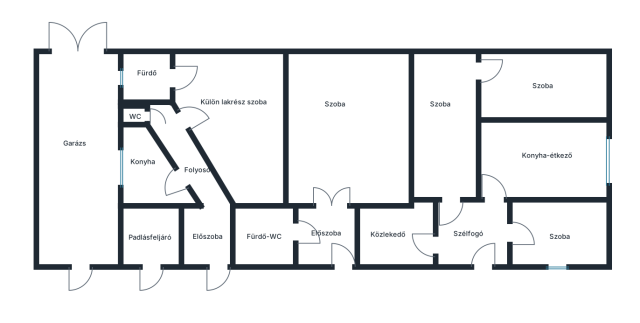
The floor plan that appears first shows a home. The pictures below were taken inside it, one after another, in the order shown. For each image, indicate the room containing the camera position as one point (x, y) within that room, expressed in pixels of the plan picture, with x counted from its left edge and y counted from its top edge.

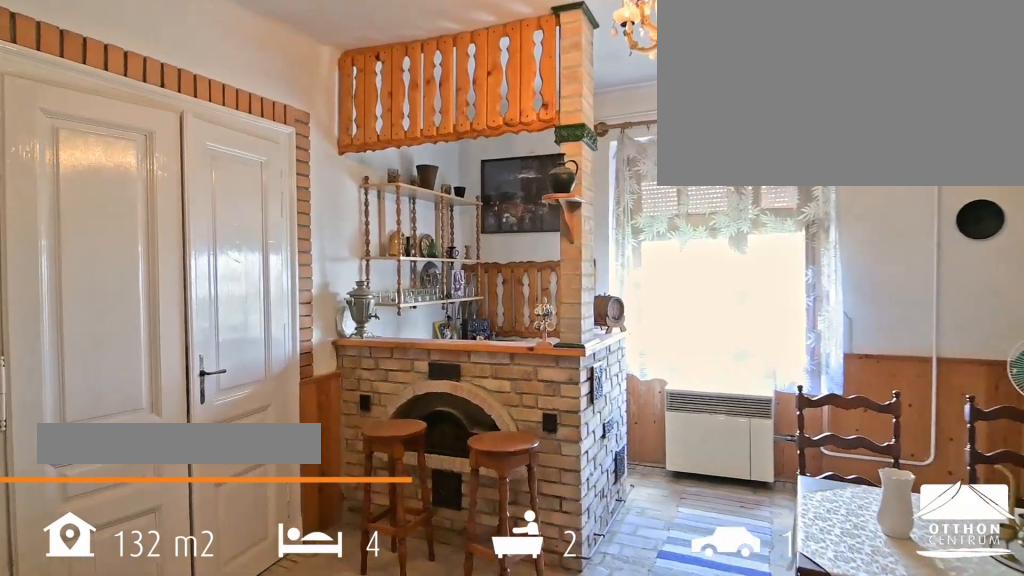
(343, 146)
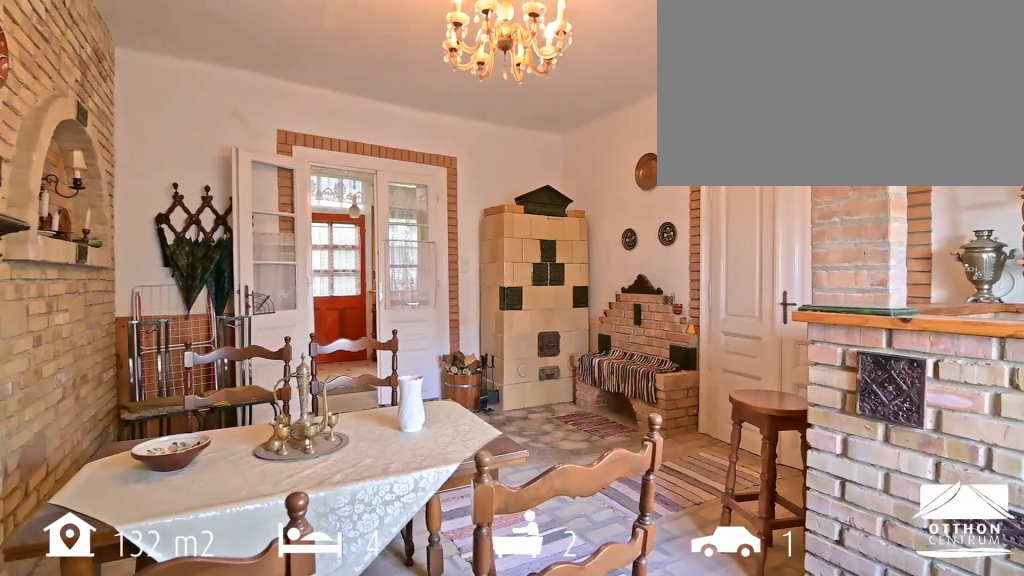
(343, 146)
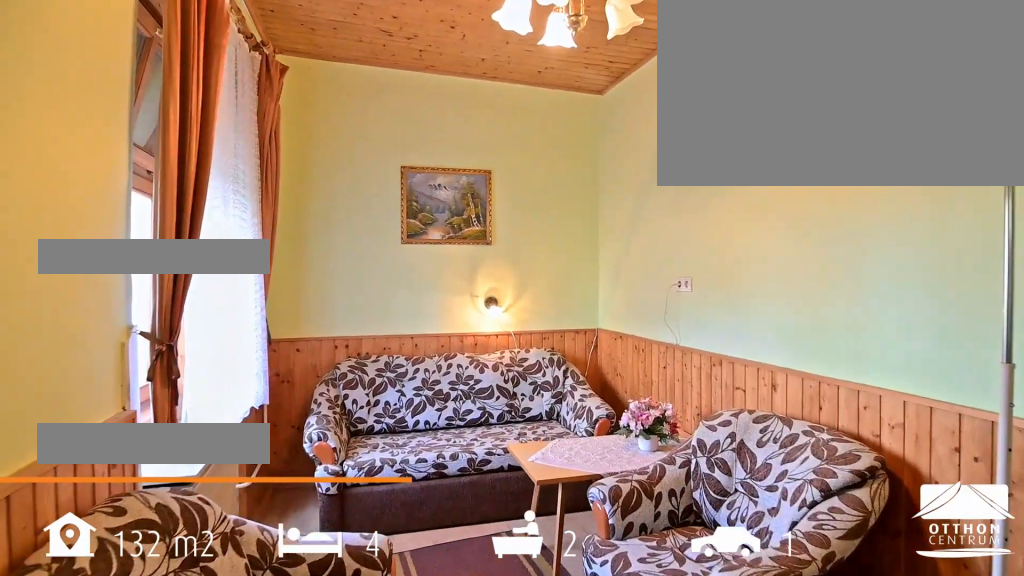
(543, 106)
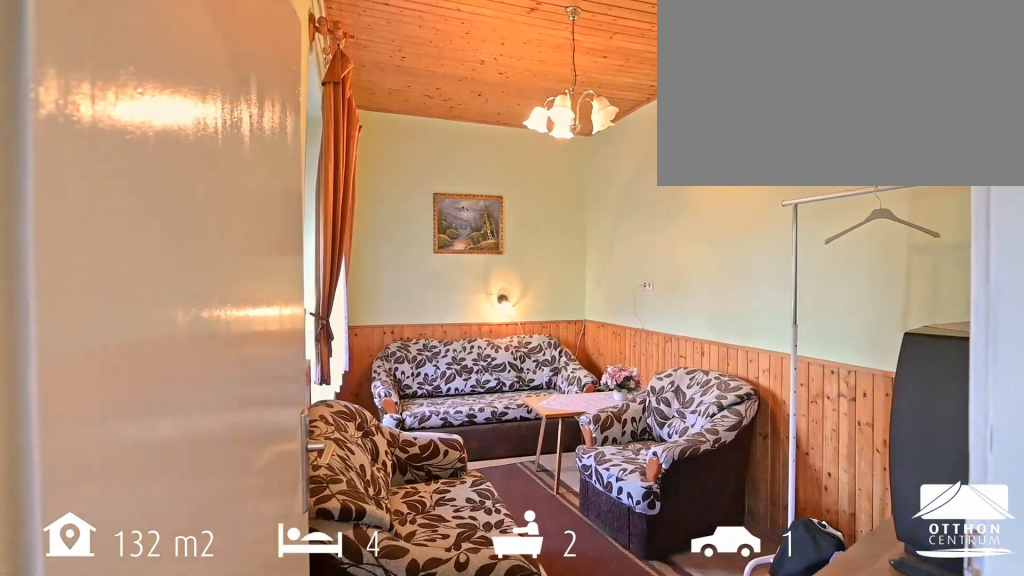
(543, 106)
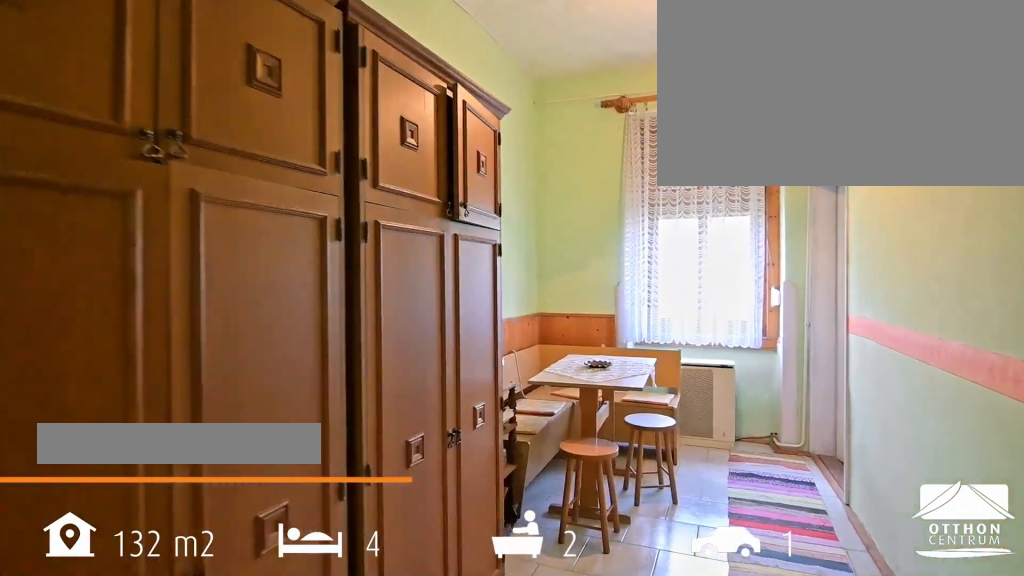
(442, 132)
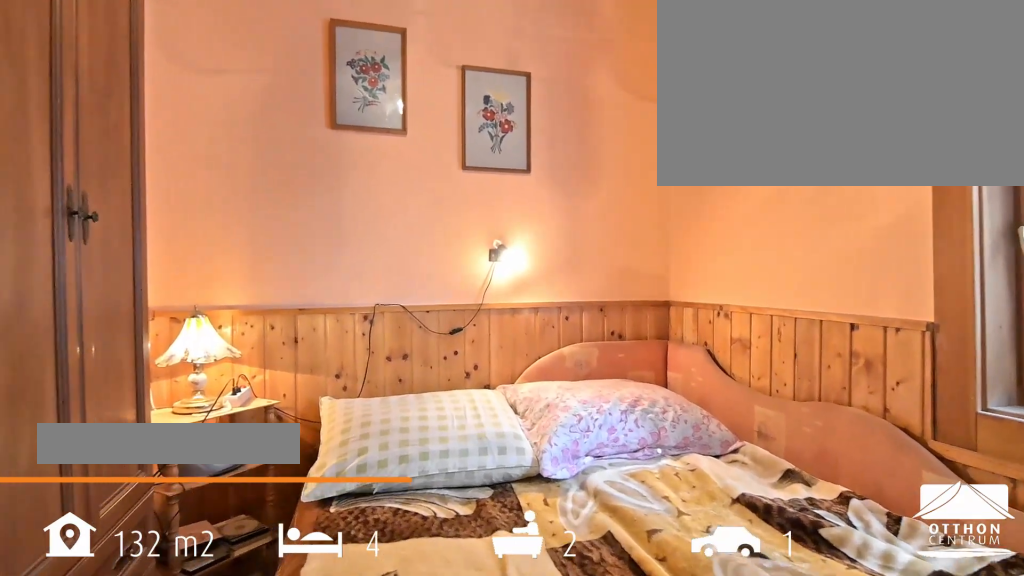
(559, 223)
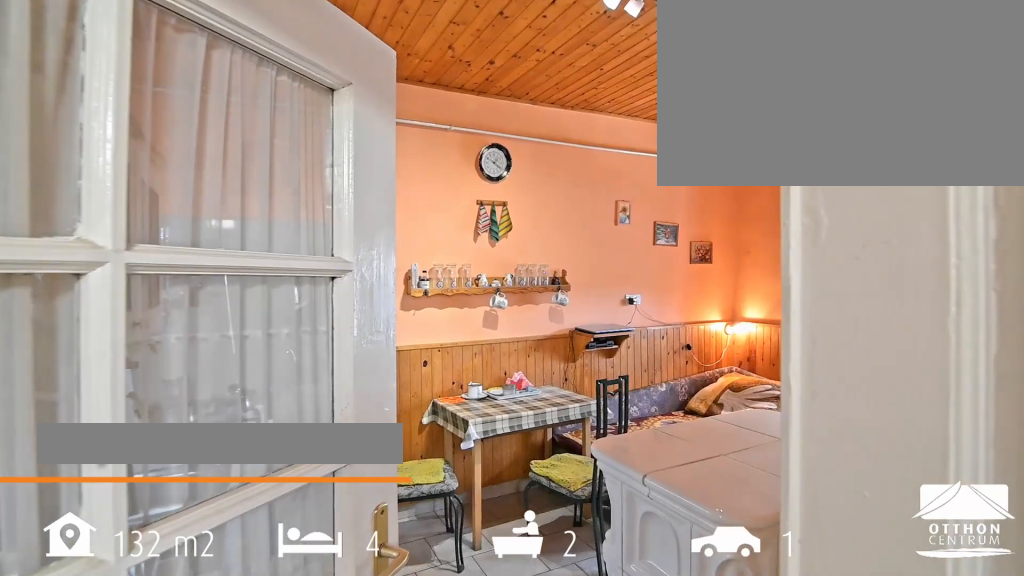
(548, 178)
